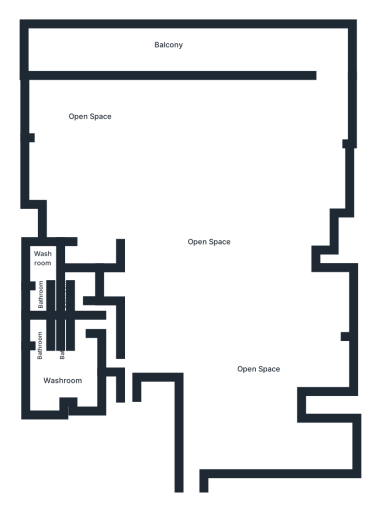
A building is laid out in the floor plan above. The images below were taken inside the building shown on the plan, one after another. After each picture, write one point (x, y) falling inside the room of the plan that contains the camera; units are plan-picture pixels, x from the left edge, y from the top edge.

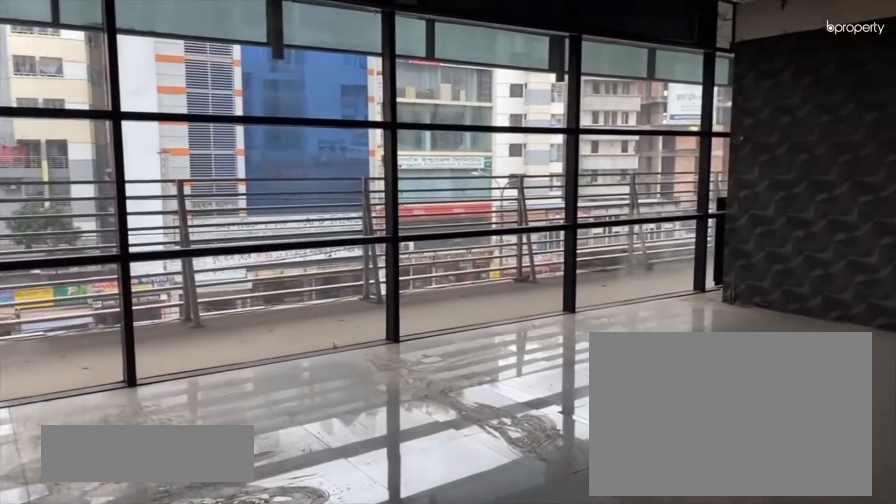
(130, 129)
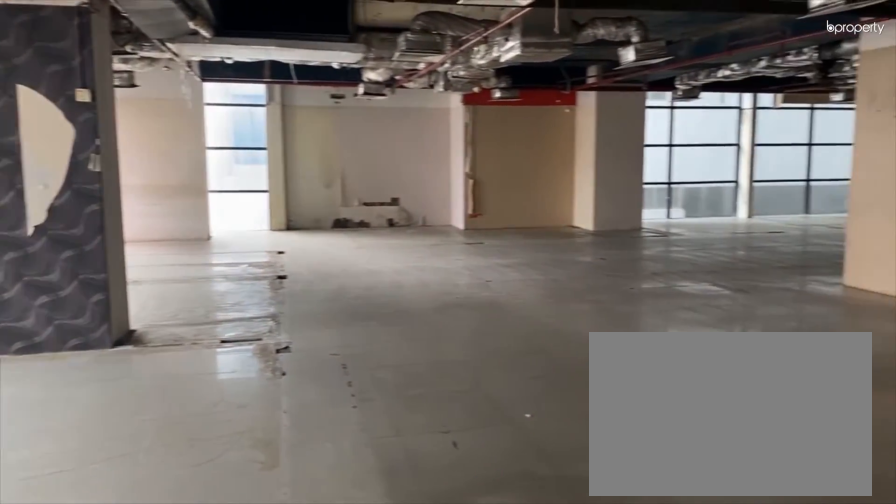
(274, 124)
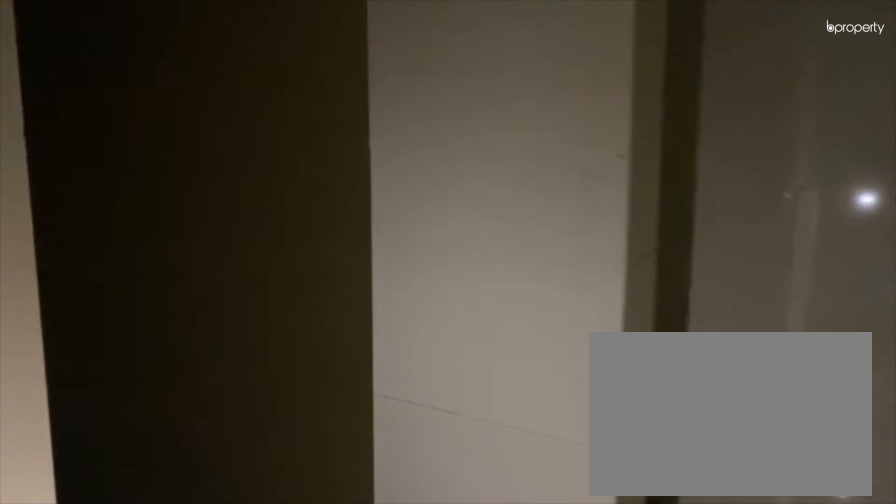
(109, 341)
